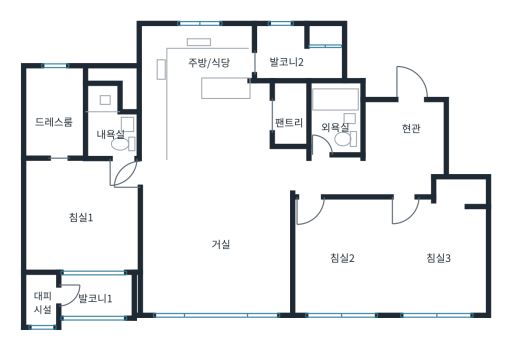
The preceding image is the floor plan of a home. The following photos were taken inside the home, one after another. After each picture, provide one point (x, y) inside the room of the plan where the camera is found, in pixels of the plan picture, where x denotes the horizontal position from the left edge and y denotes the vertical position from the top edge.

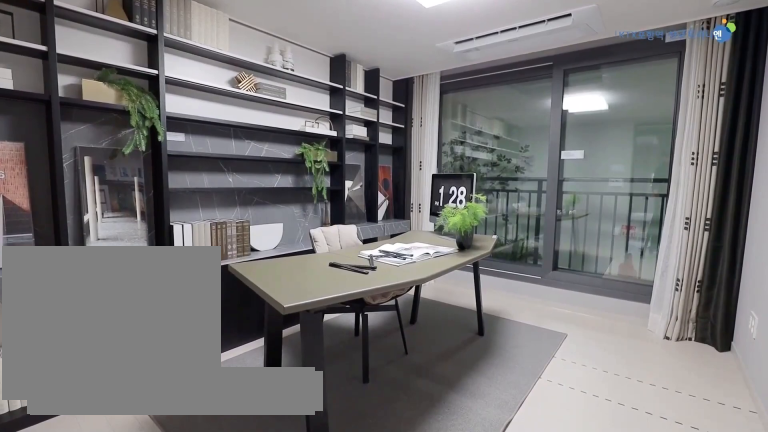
(343, 254)
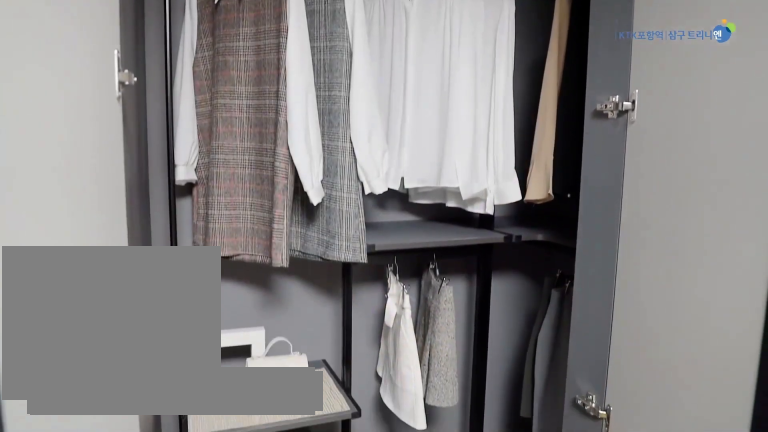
(439, 249)
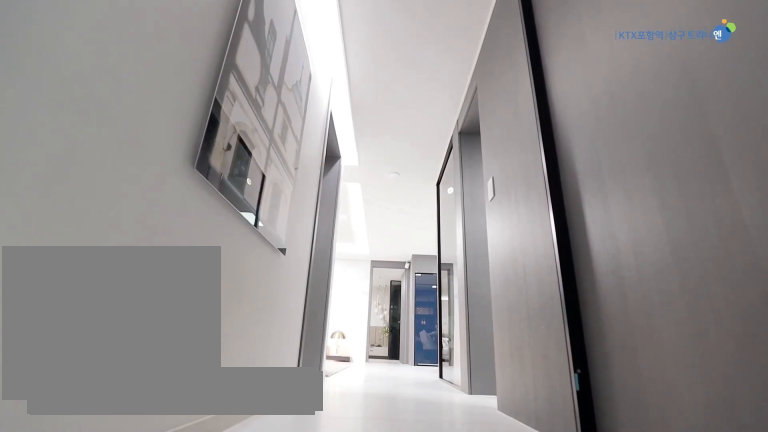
(357, 175)
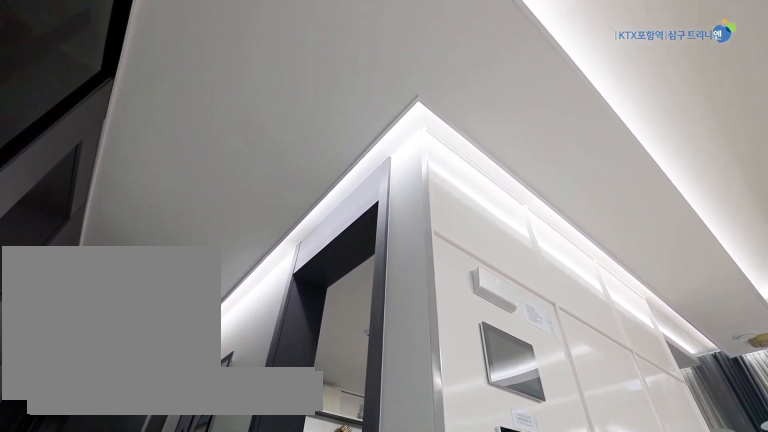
(359, 177)
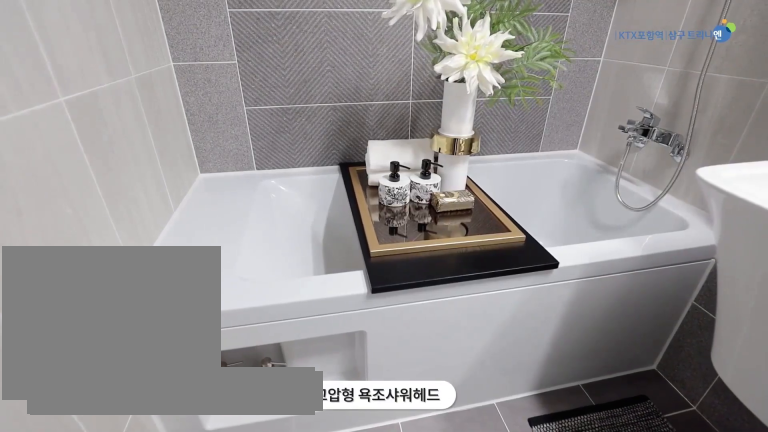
(335, 121)
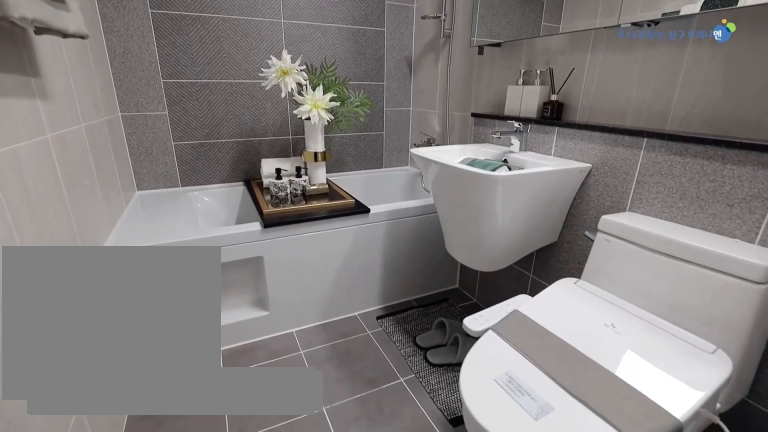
(334, 121)
